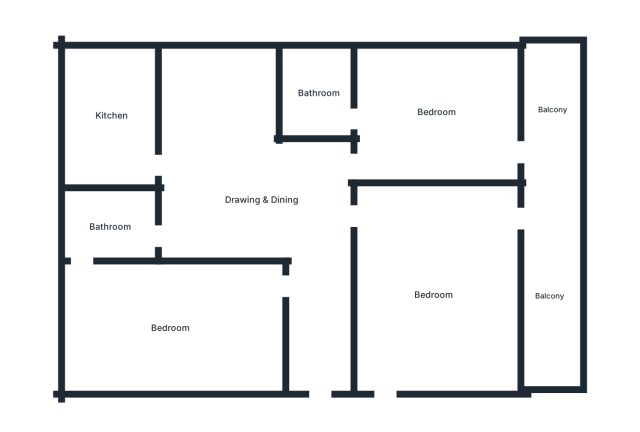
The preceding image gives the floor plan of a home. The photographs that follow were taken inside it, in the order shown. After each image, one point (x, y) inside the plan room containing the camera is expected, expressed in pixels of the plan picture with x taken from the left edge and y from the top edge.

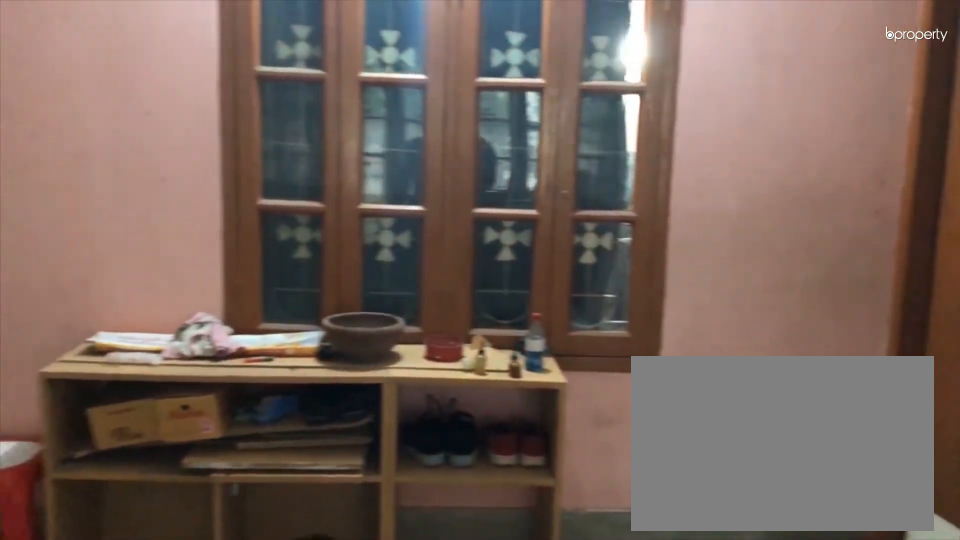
(261, 203)
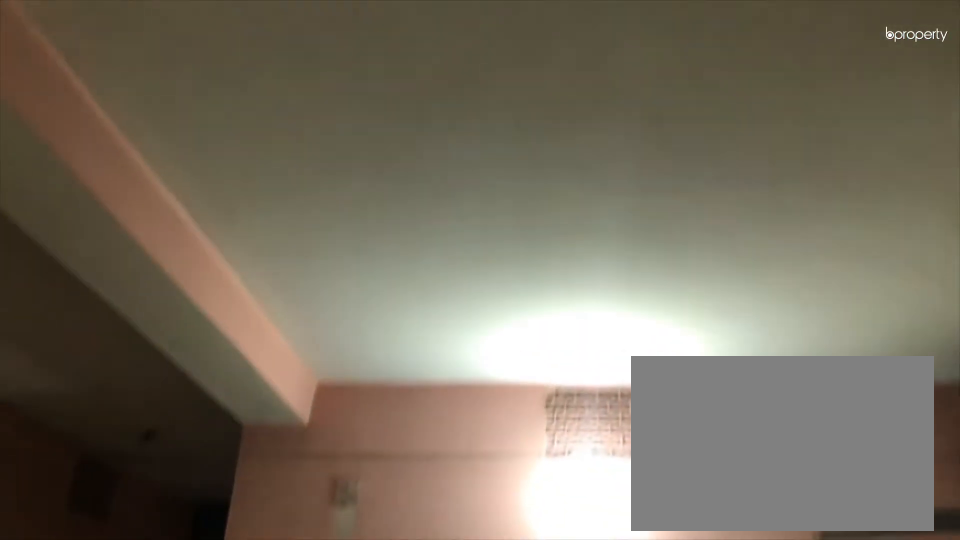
(261, 203)
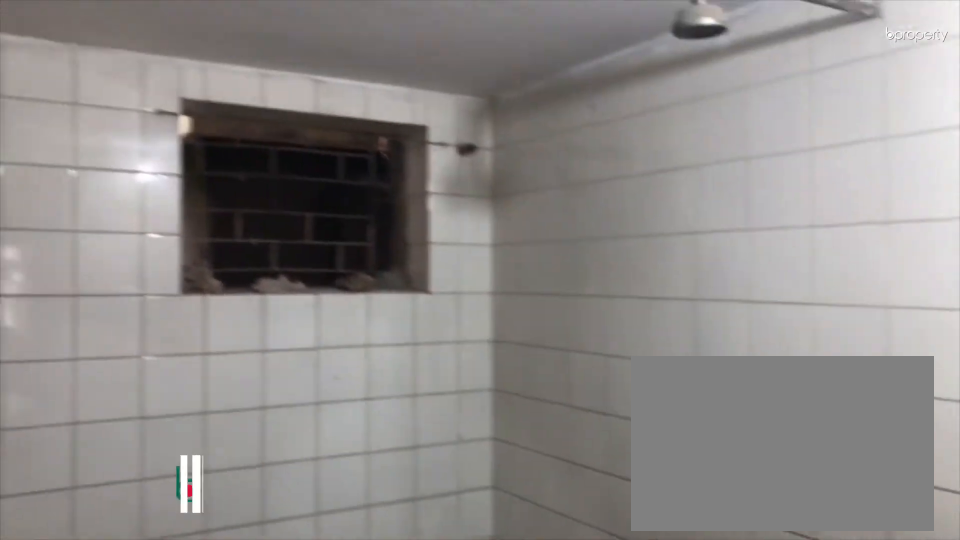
(110, 227)
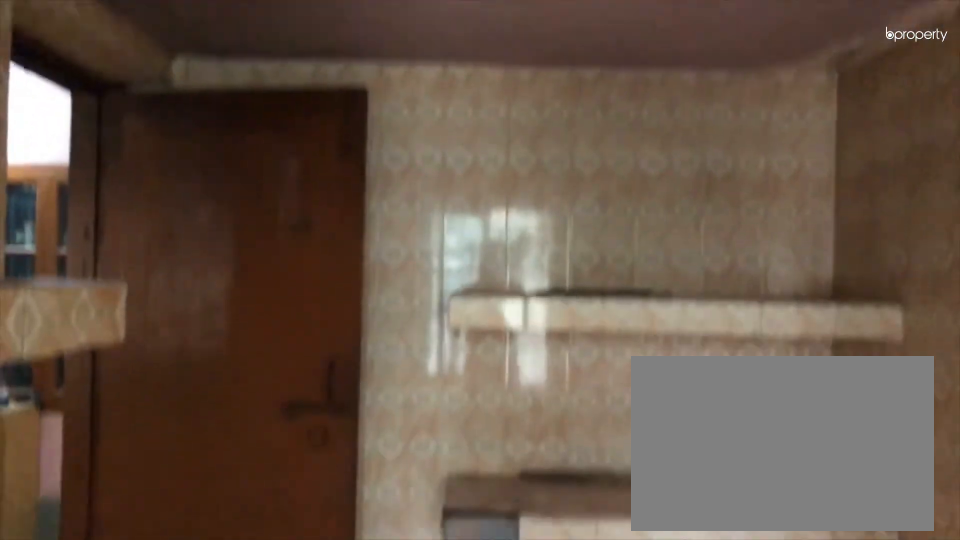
(112, 114)
